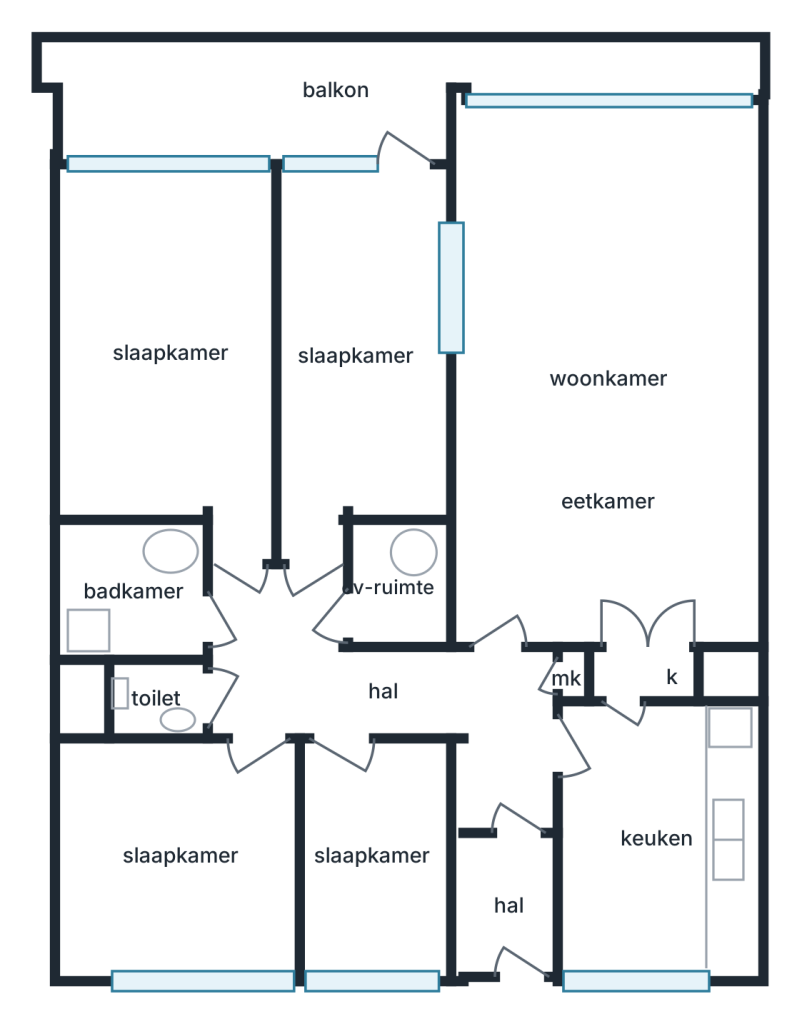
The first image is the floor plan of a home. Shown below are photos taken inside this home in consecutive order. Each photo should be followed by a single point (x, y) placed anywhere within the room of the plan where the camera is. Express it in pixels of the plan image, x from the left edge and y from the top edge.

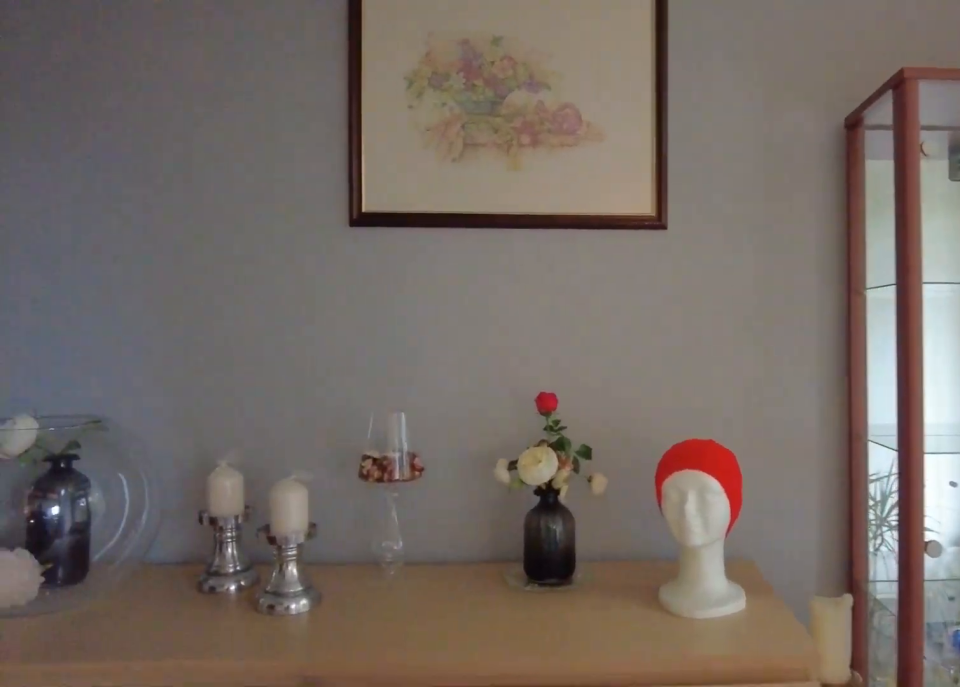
(357, 352)
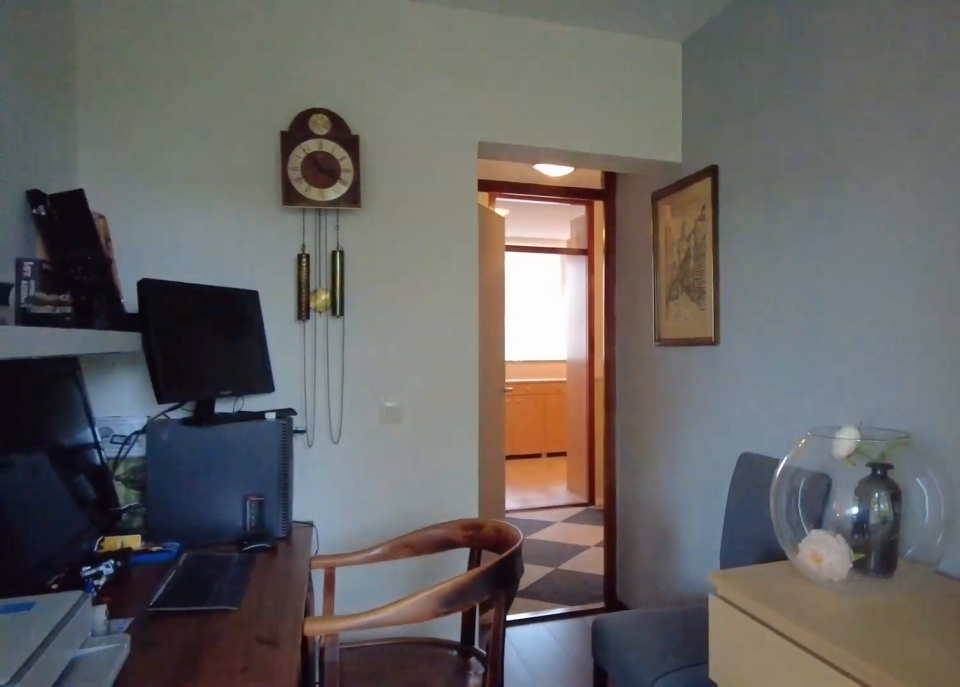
(357, 352)
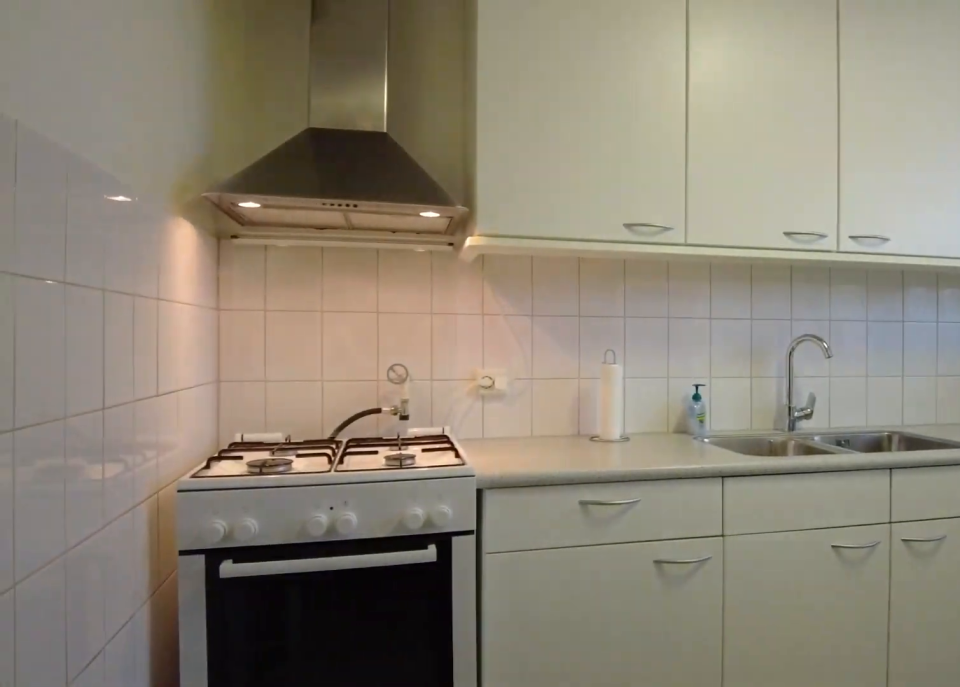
(656, 838)
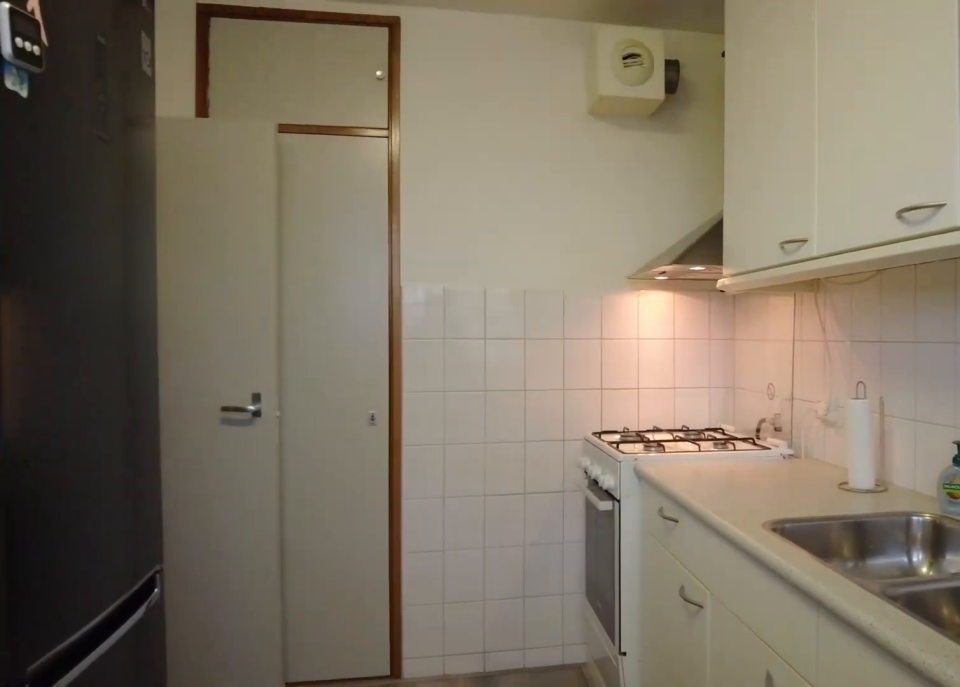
(656, 838)
